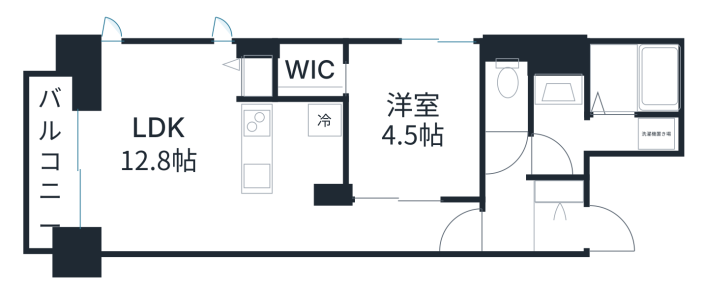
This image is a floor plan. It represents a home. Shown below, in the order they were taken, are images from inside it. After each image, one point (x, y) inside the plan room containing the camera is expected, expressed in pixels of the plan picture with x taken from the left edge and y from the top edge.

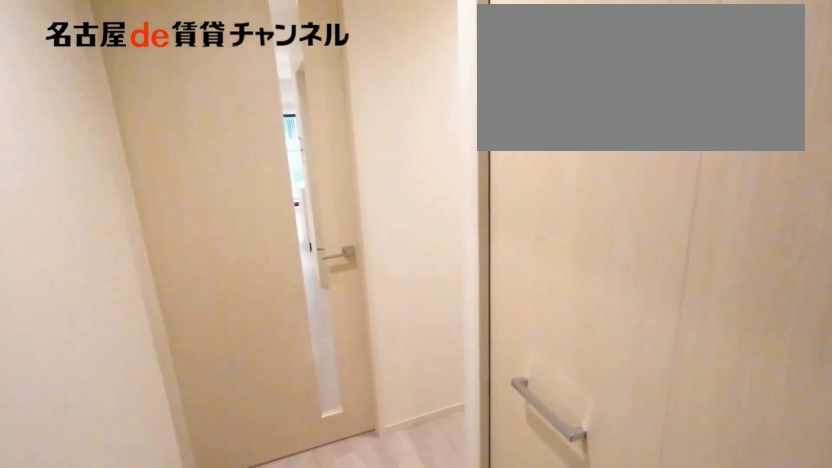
(560, 188)
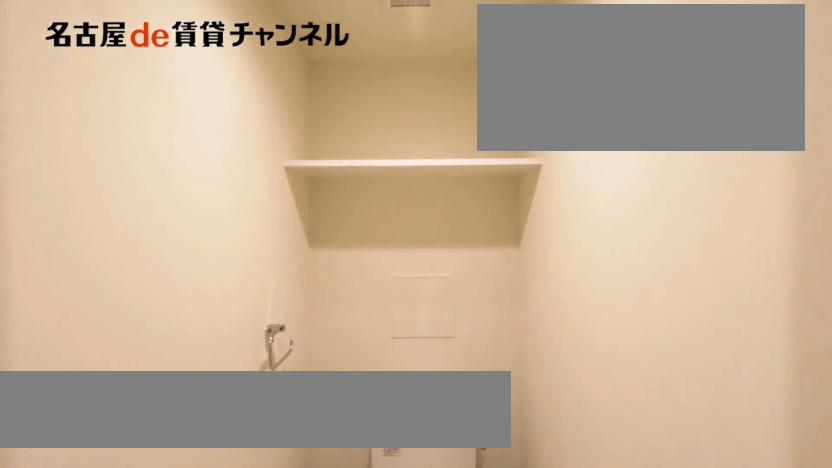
(508, 86)
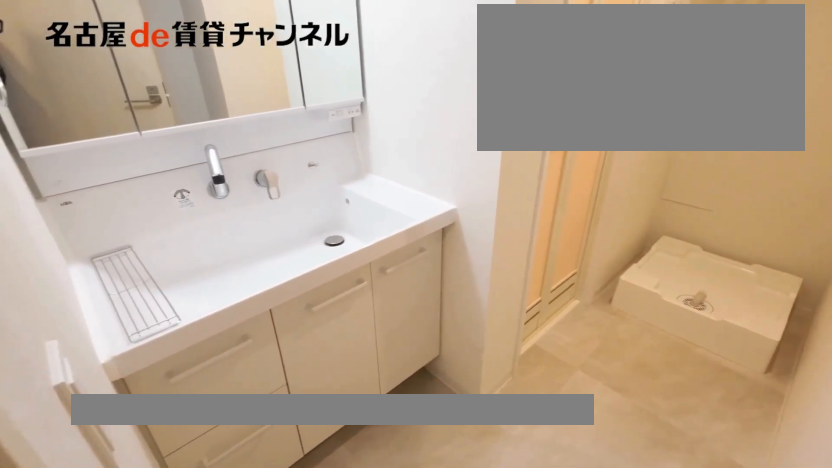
(600, 135)
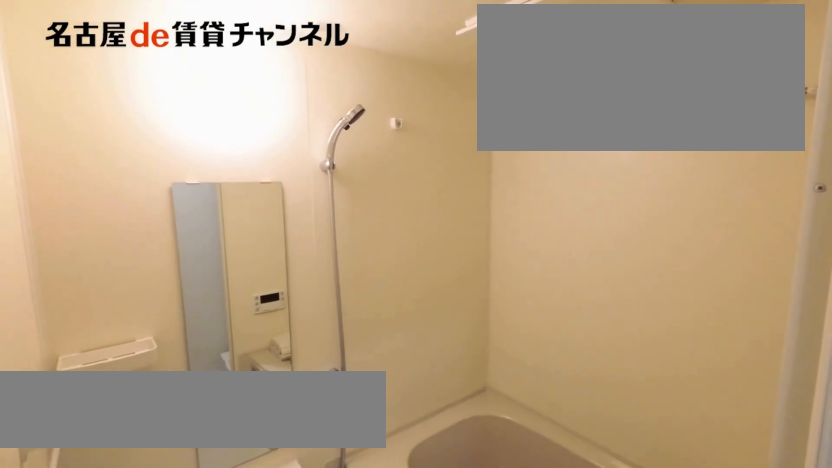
(599, 103)
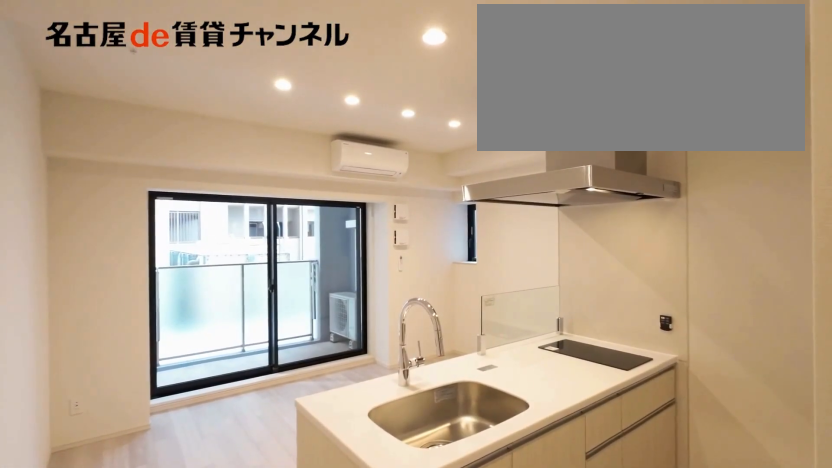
(294, 150)
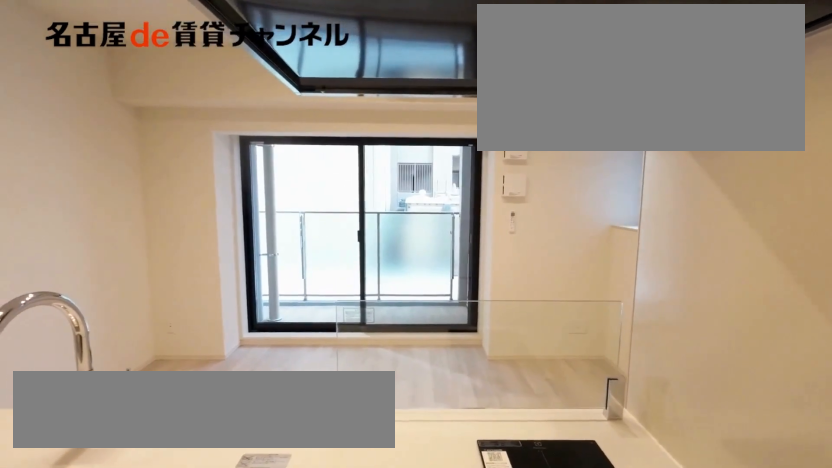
(294, 150)
